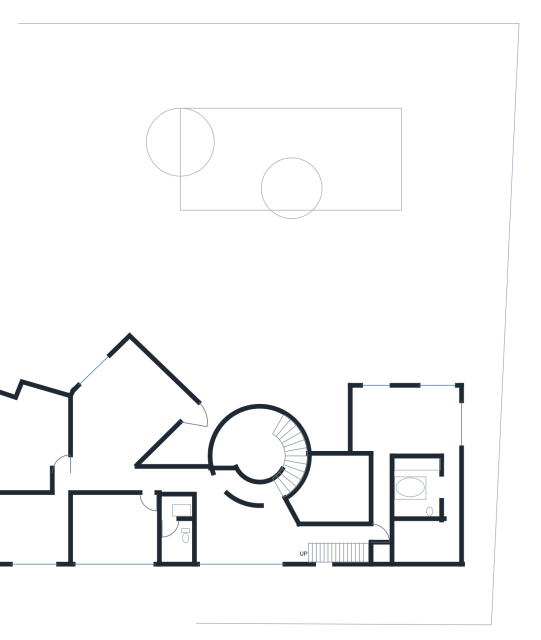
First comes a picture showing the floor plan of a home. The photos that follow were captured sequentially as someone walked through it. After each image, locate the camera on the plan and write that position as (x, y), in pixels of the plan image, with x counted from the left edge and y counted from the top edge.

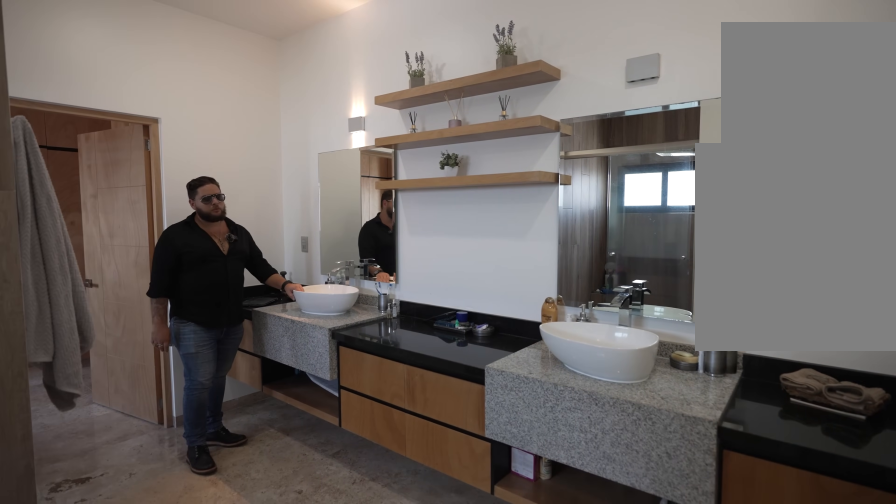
(448, 479)
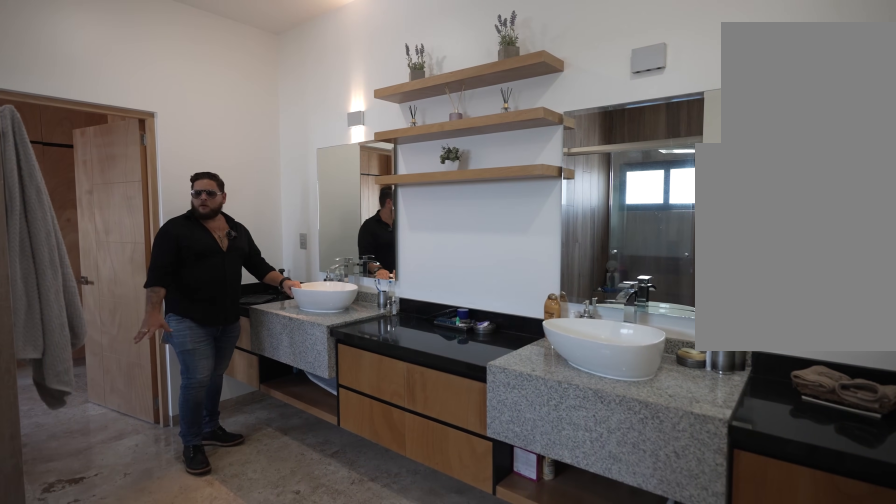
(448, 479)
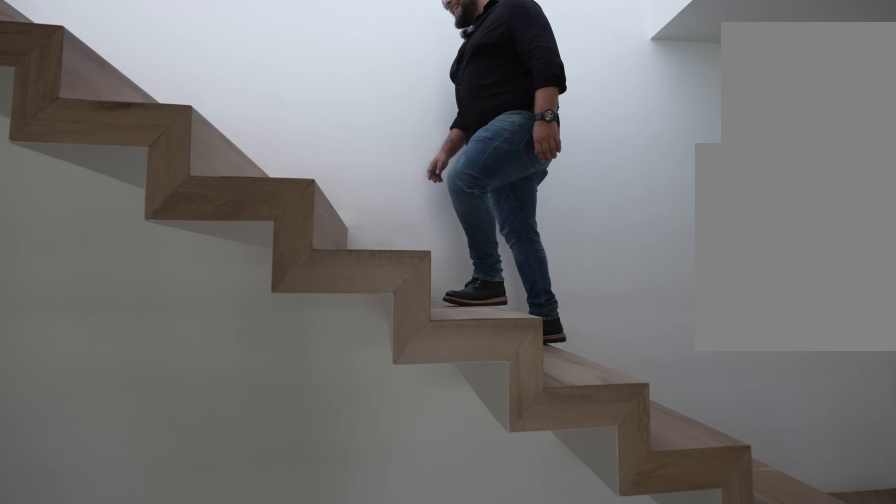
(343, 532)
